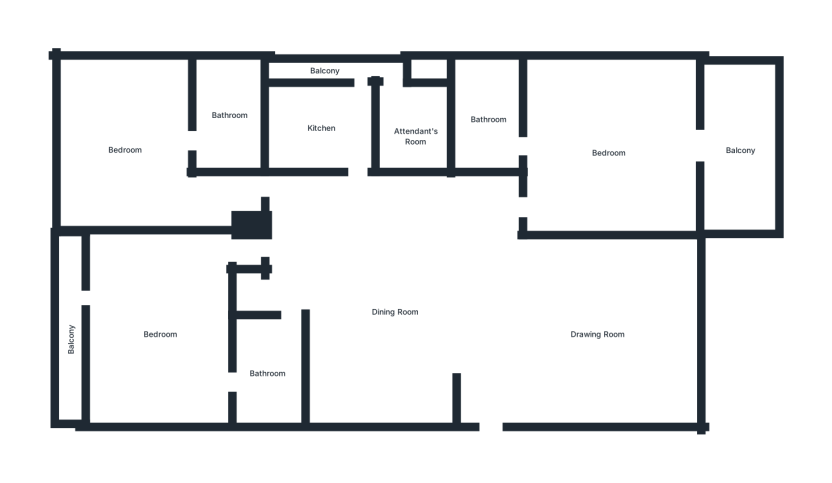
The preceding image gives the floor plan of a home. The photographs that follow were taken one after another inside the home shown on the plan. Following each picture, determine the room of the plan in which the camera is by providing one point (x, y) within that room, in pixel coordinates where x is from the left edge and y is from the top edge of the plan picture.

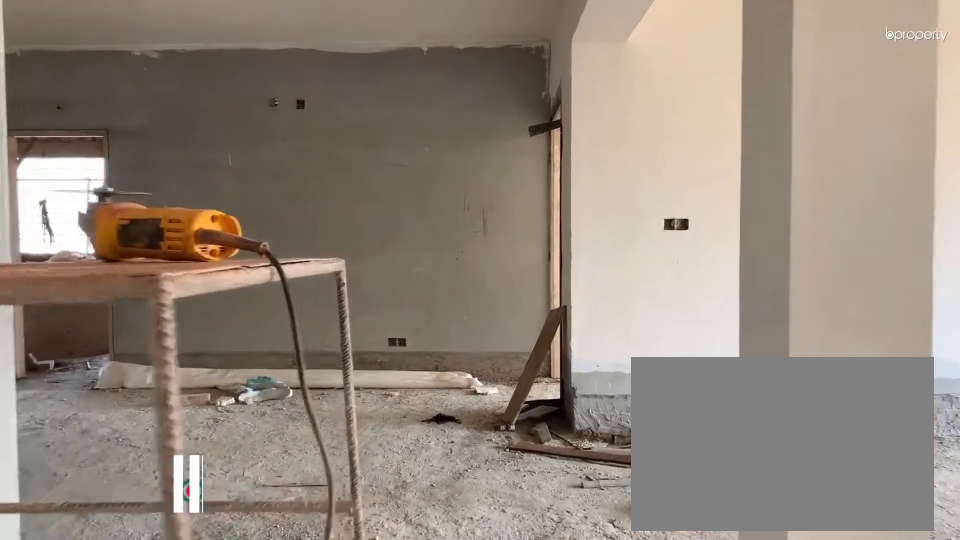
(490, 355)
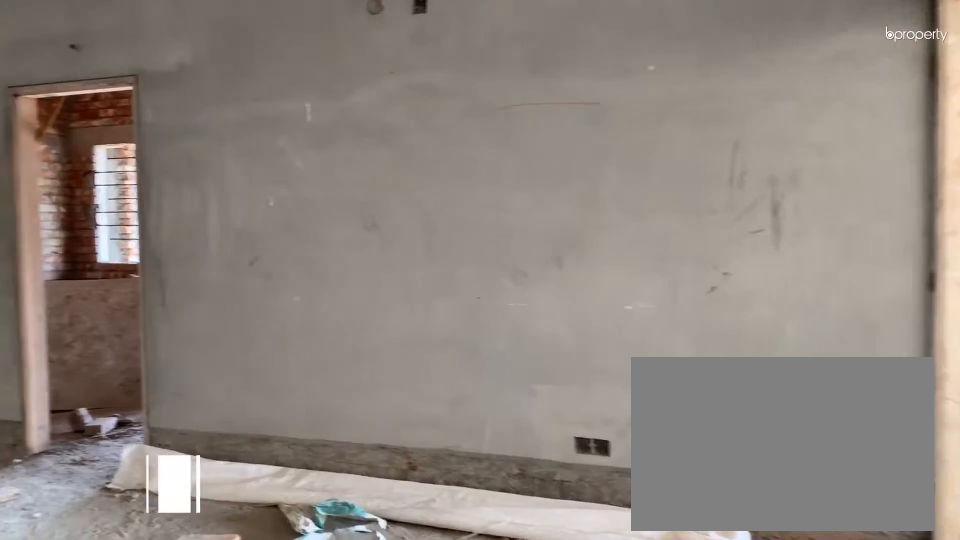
(395, 311)
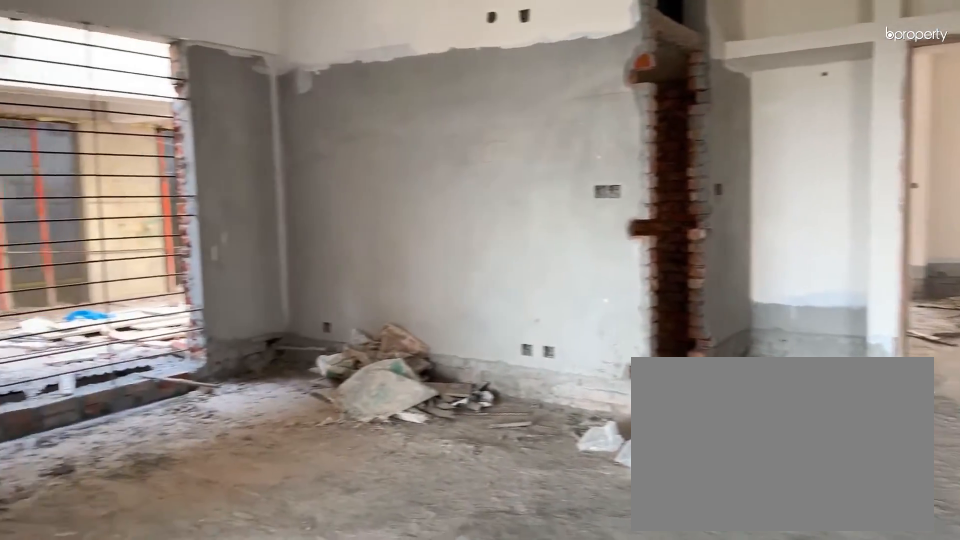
(395, 311)
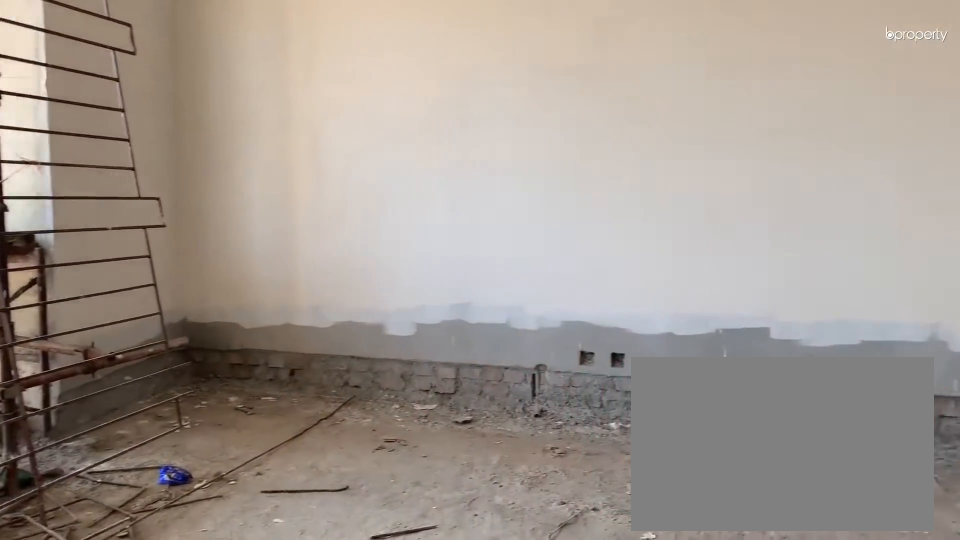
(592, 336)
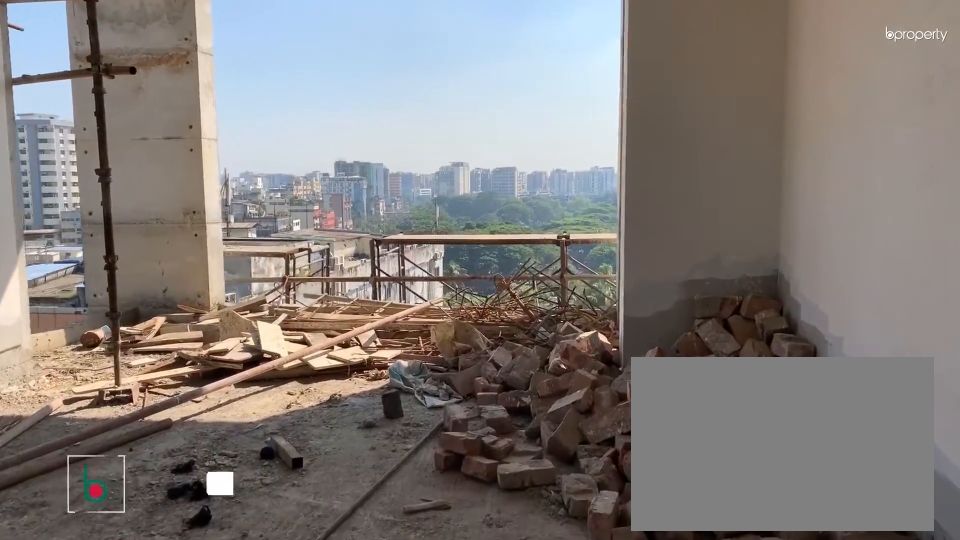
(605, 148)
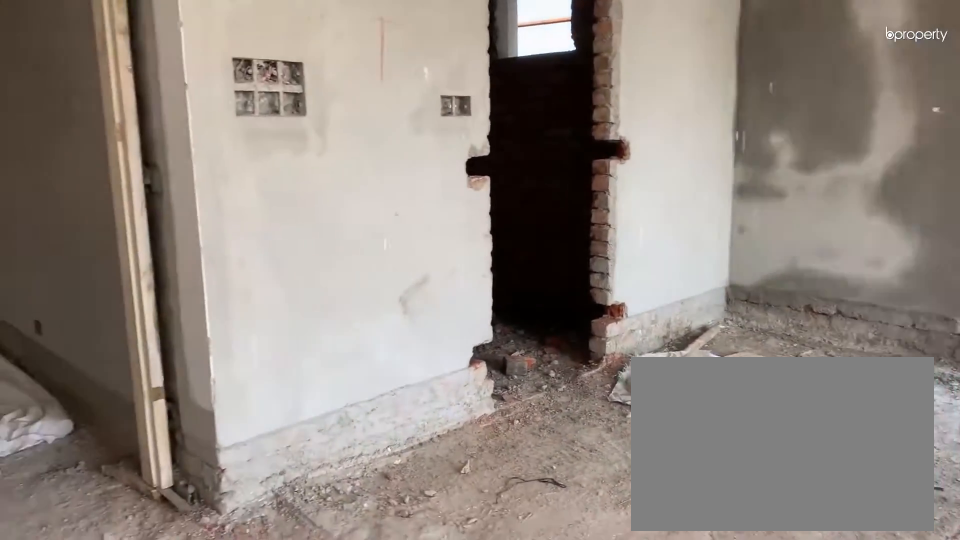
(605, 149)
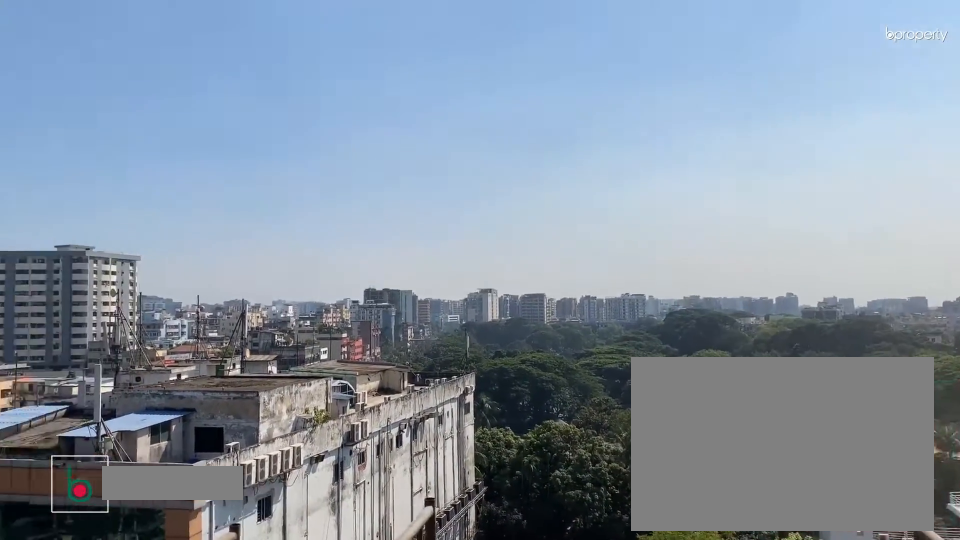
(739, 149)
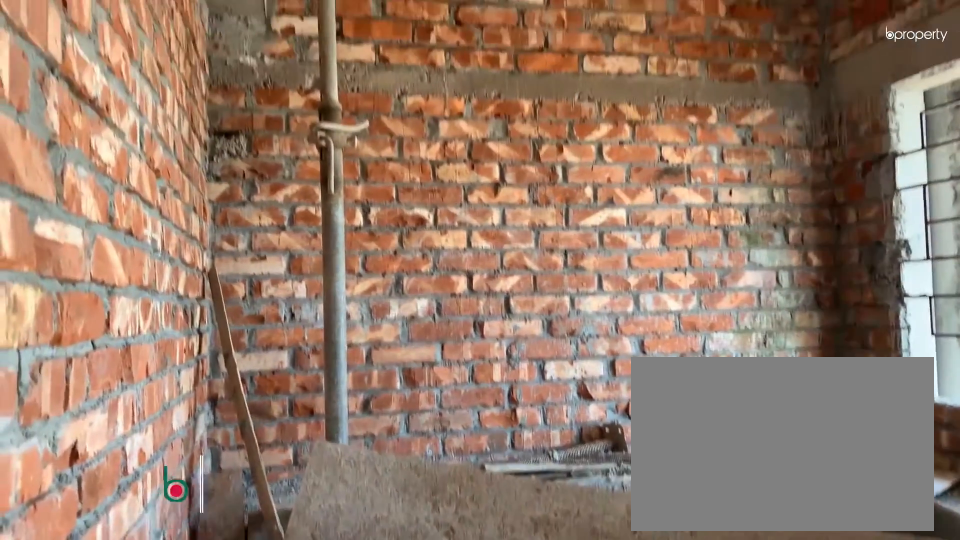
(328, 128)
